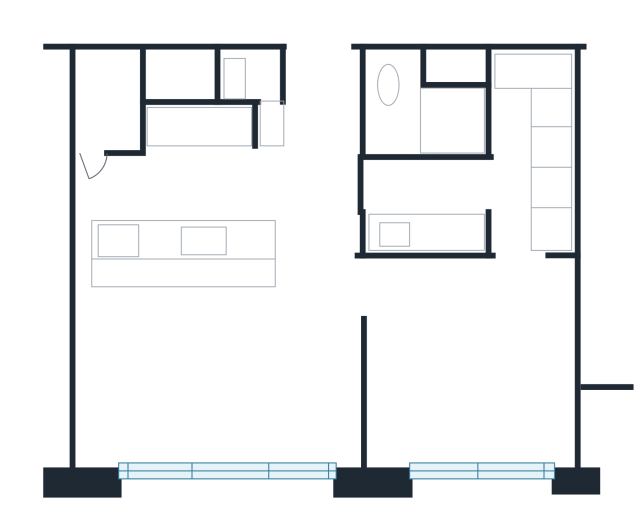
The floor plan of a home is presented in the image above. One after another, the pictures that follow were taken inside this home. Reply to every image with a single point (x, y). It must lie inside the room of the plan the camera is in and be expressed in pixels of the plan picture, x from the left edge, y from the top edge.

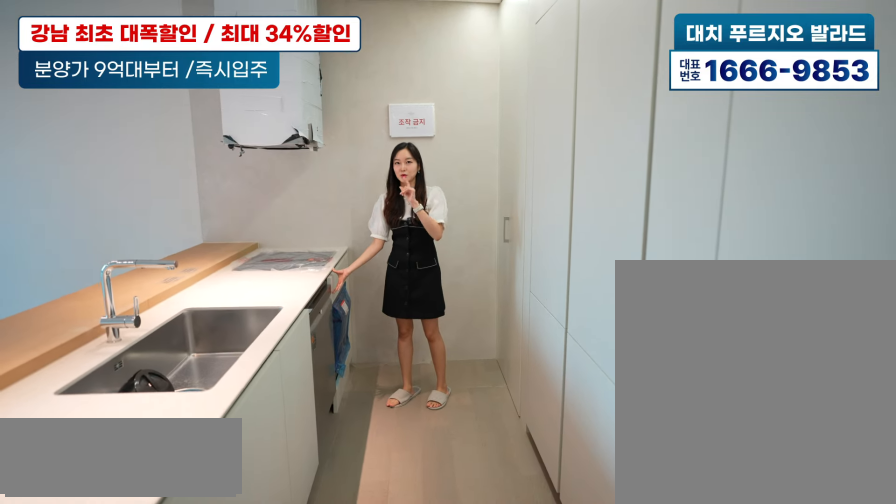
(189, 175)
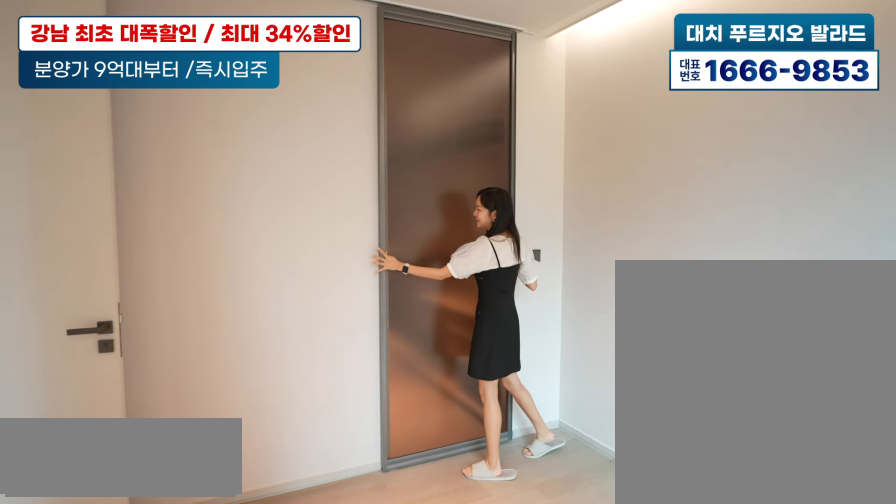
(476, 375)
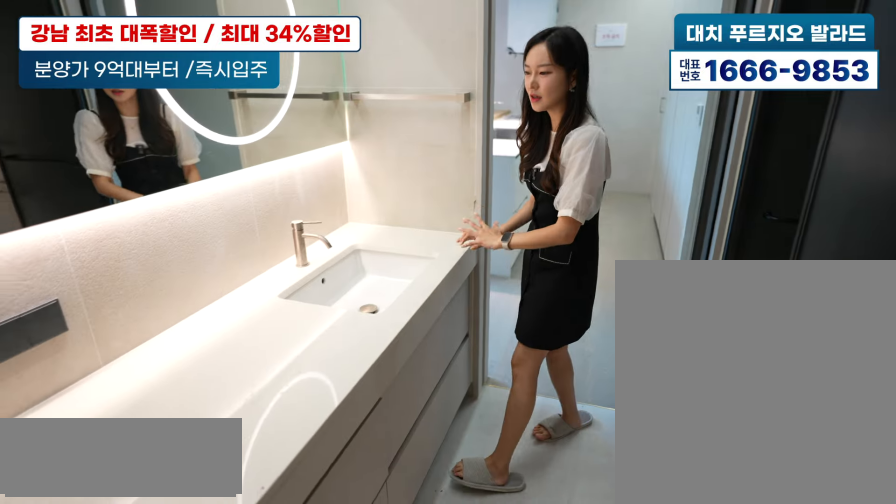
(484, 164)
